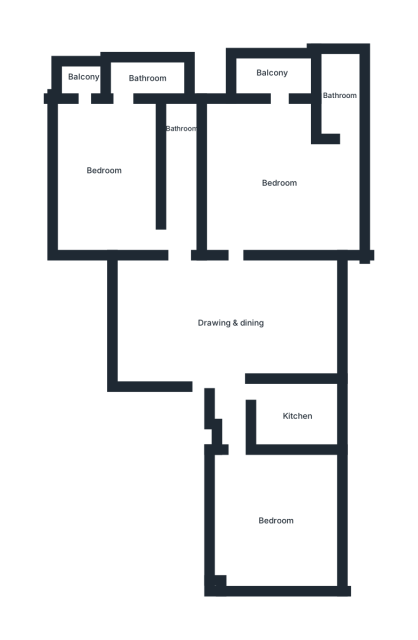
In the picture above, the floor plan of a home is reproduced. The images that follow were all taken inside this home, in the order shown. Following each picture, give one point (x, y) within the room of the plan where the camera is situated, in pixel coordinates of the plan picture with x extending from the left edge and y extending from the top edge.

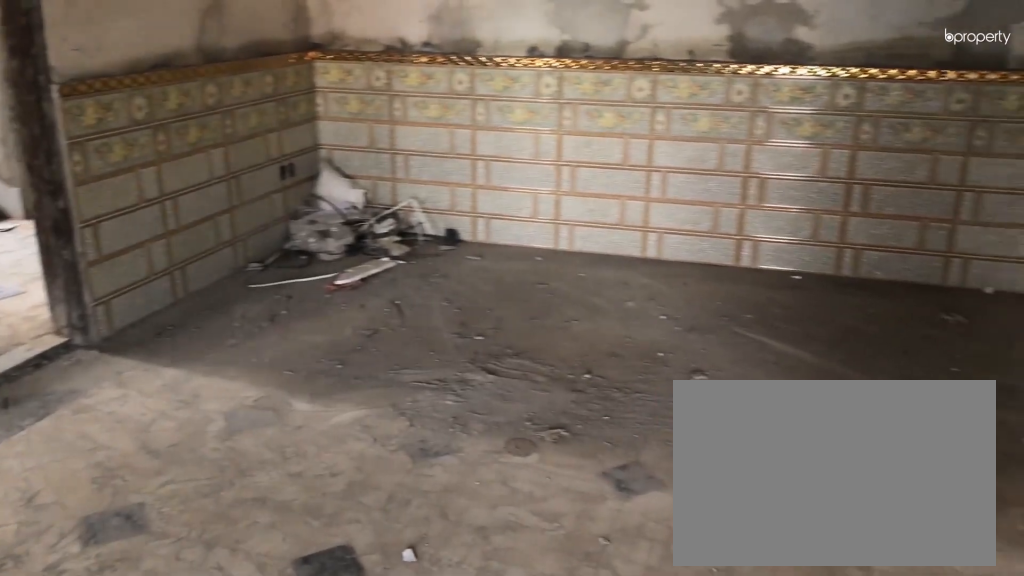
(231, 323)
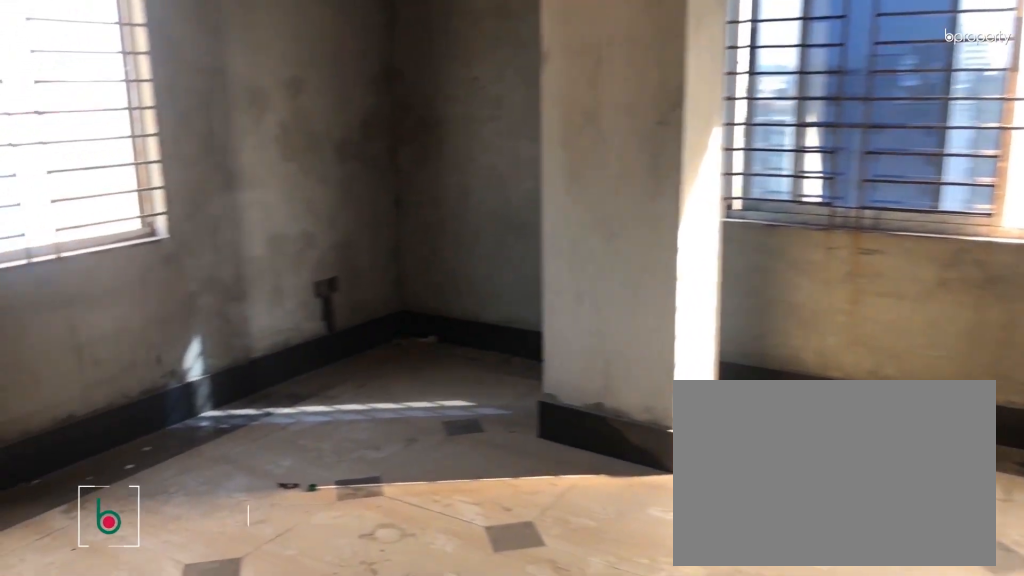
(277, 517)
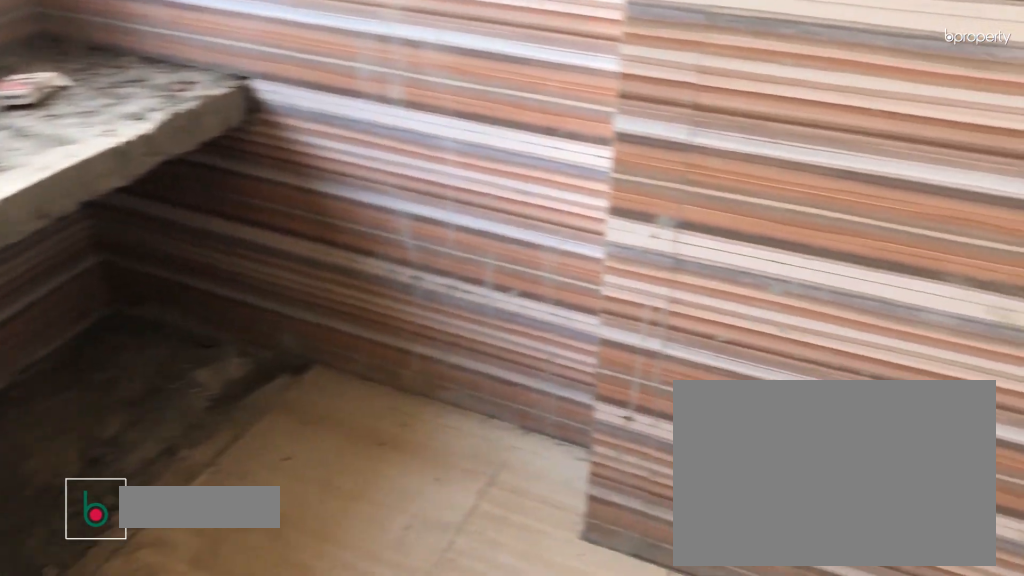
(299, 419)
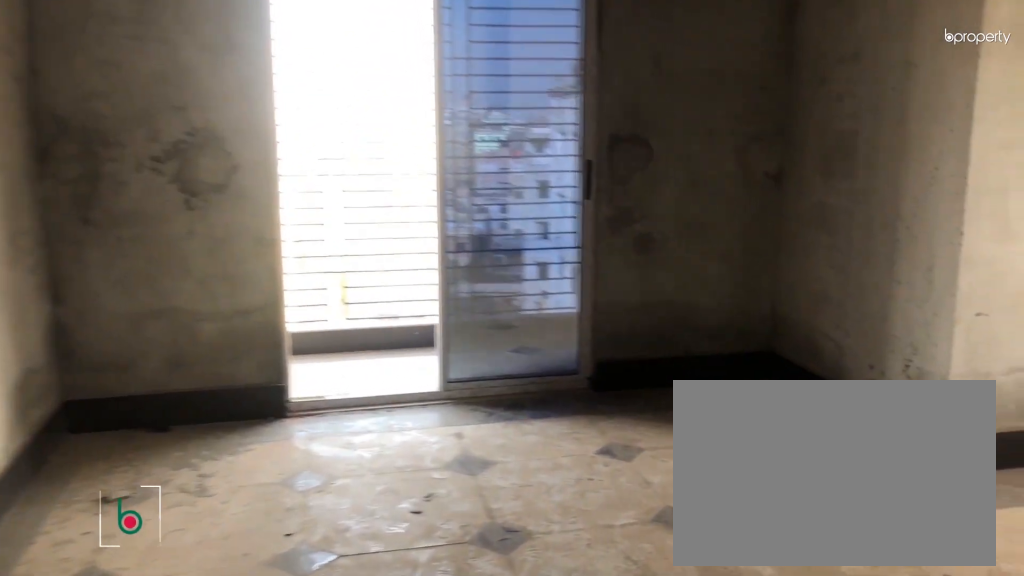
(282, 179)
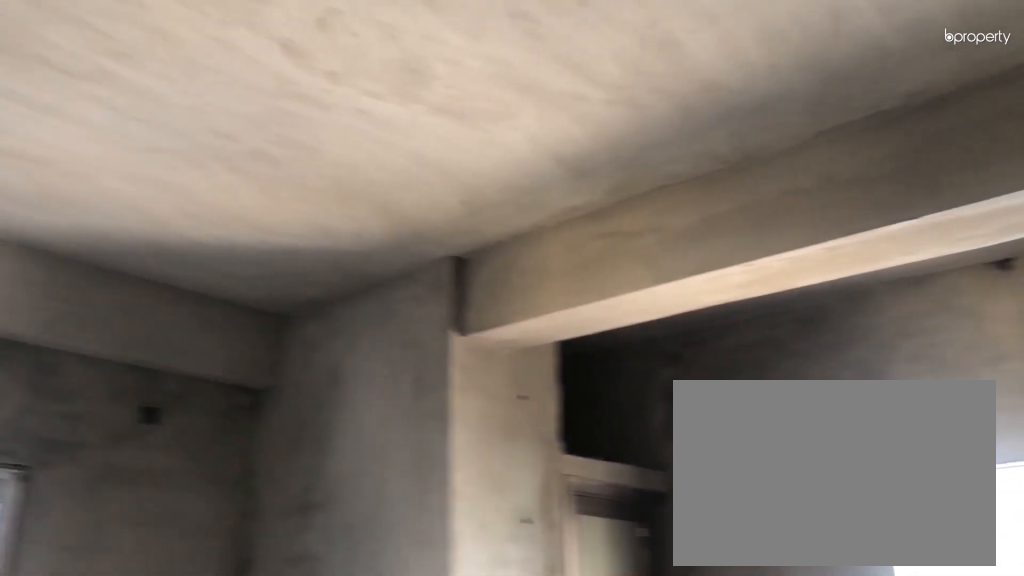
(282, 179)
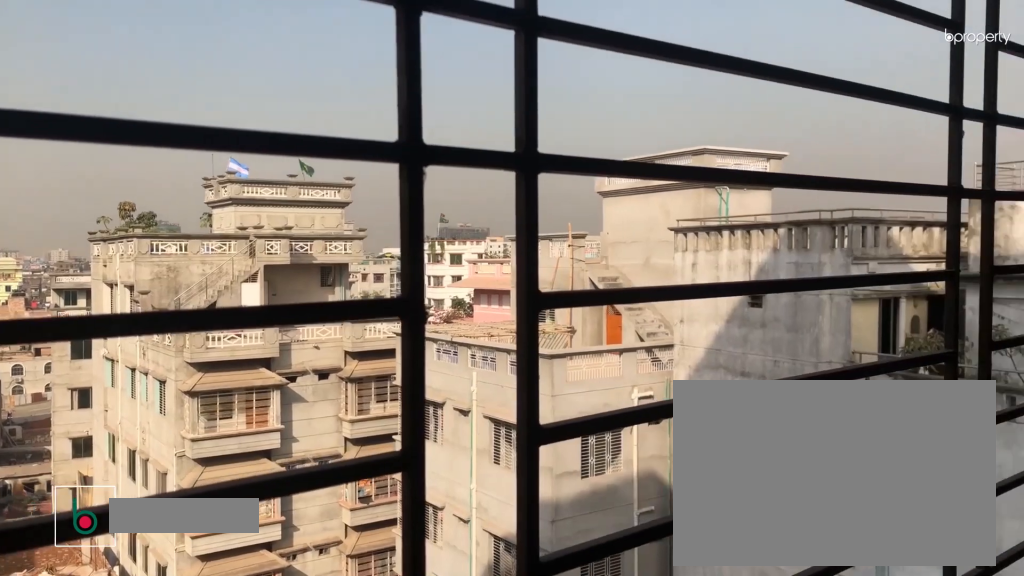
(270, 73)
